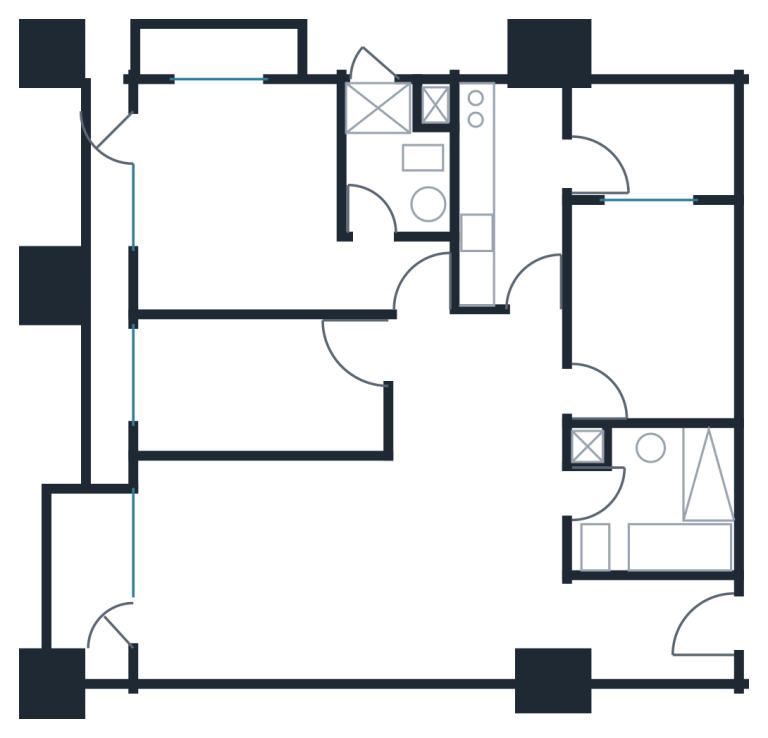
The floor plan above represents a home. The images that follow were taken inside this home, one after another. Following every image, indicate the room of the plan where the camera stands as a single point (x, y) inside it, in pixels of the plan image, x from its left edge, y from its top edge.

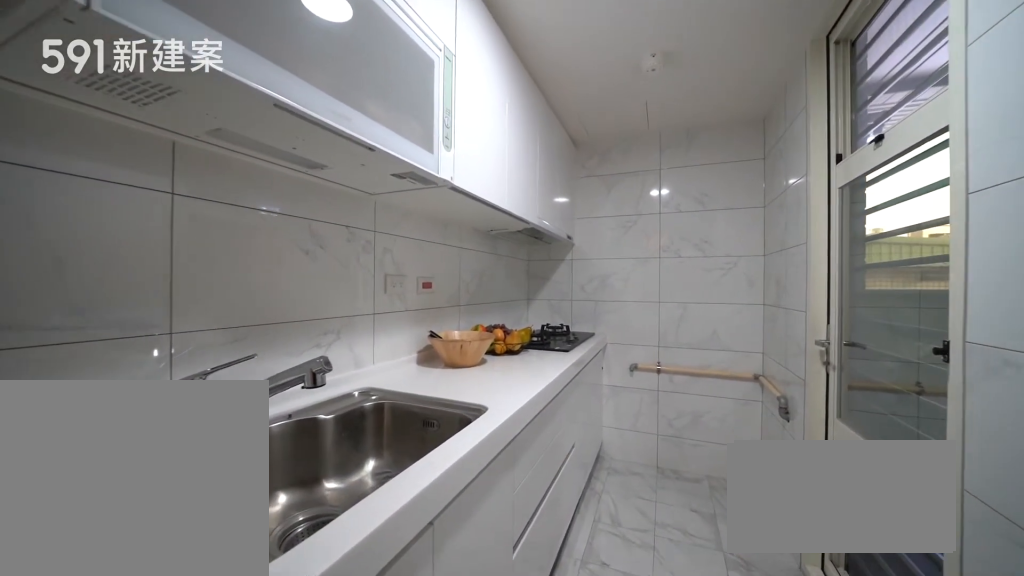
(509, 189)
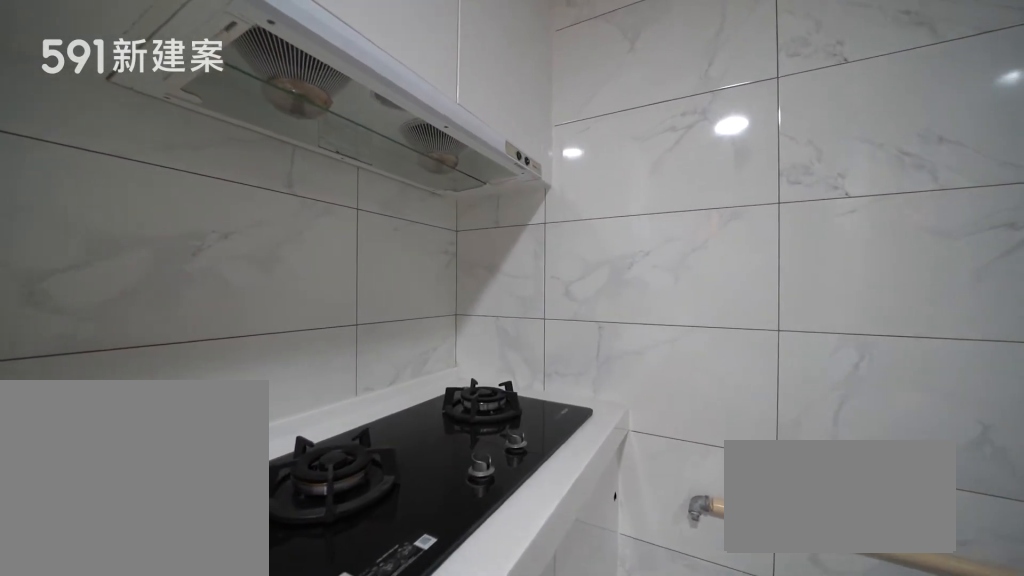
(509, 189)
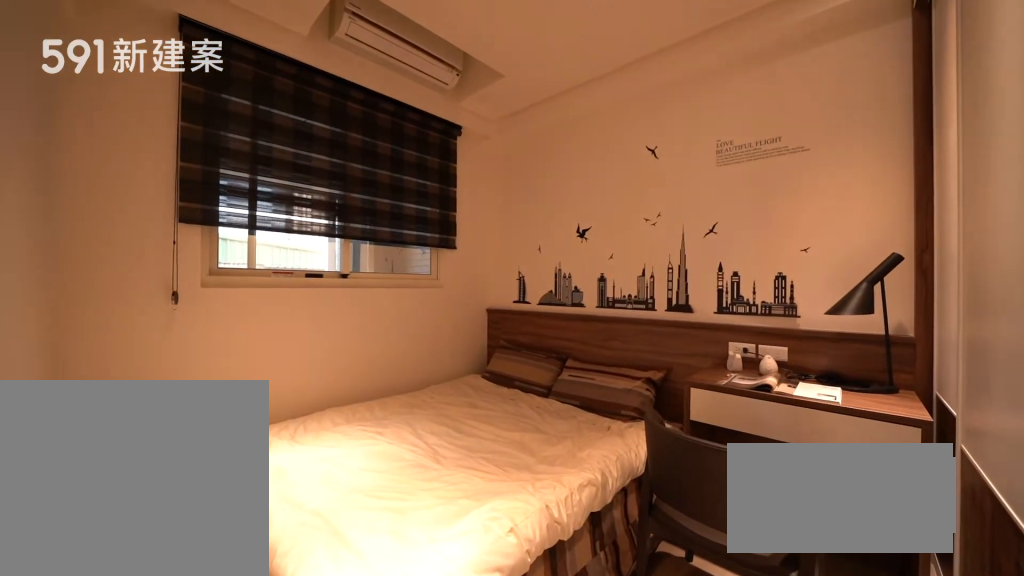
(655, 306)
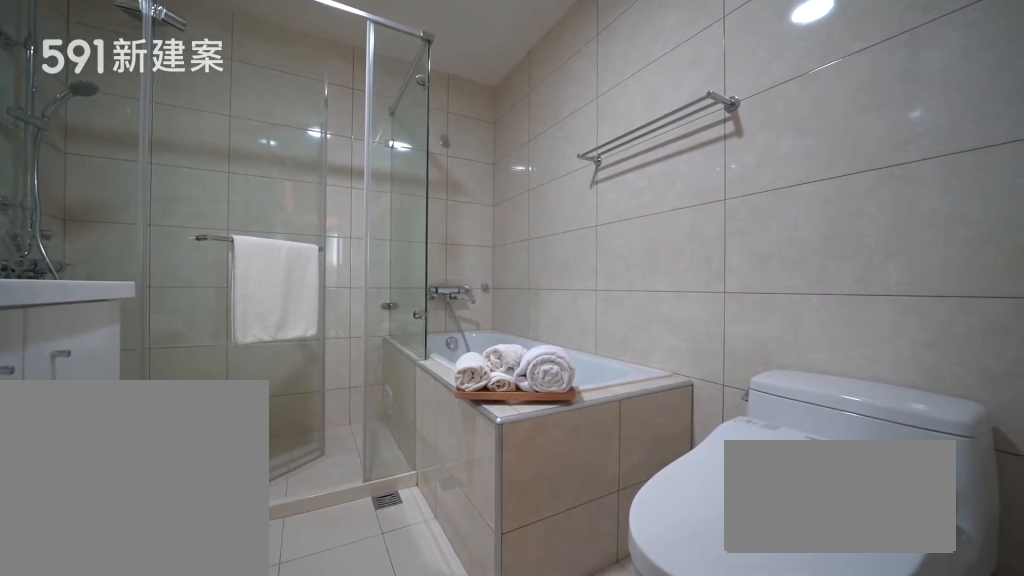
(656, 494)
